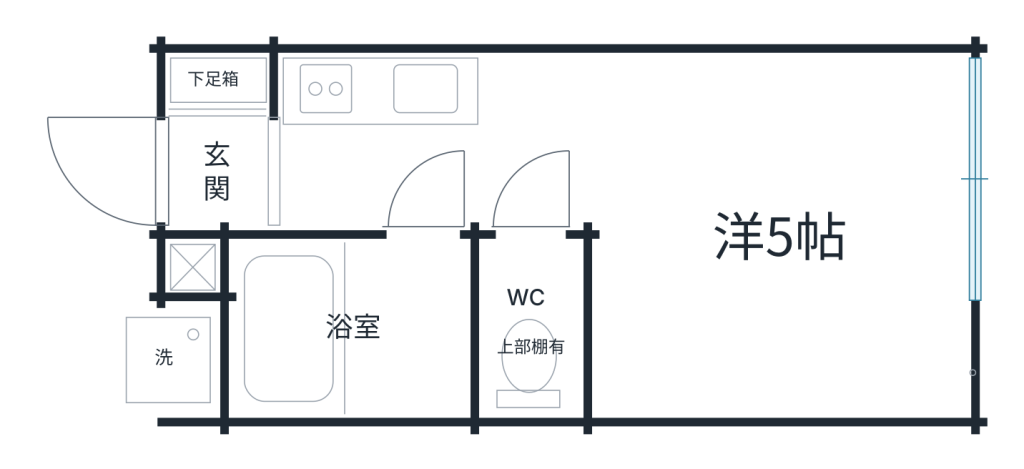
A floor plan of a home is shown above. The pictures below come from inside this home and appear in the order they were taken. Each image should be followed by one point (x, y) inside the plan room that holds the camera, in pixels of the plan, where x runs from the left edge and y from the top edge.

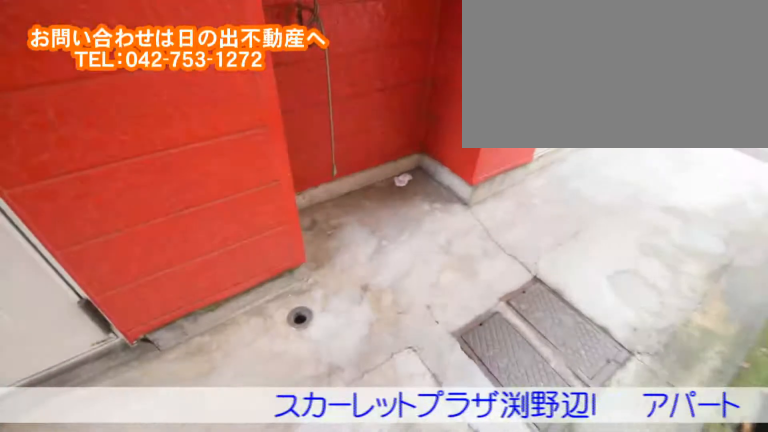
(128, 370)
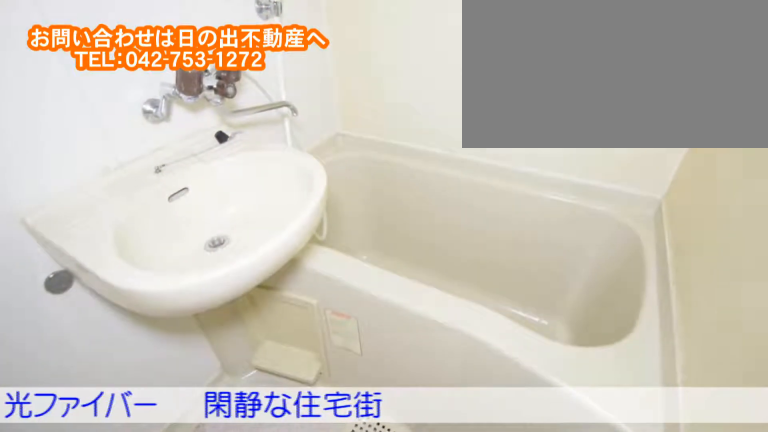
(408, 313)
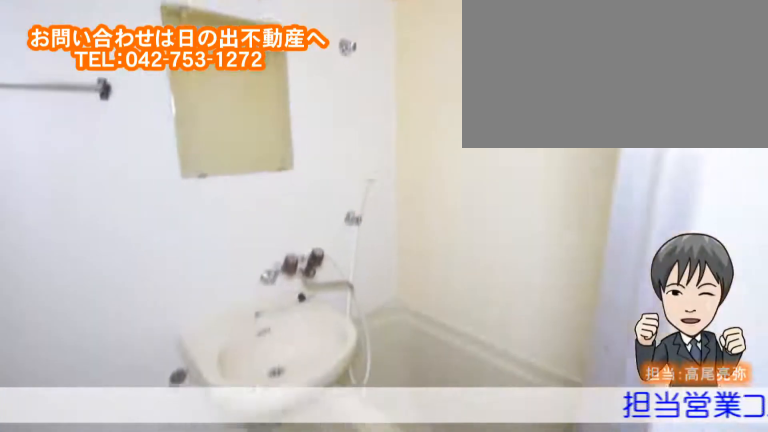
(408, 312)
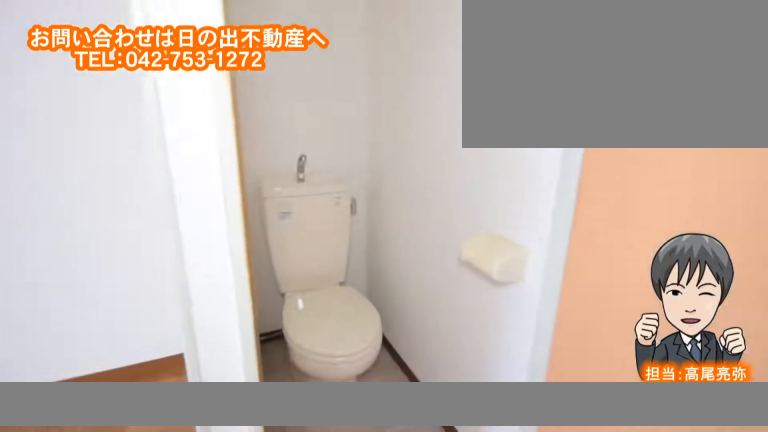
(531, 329)
